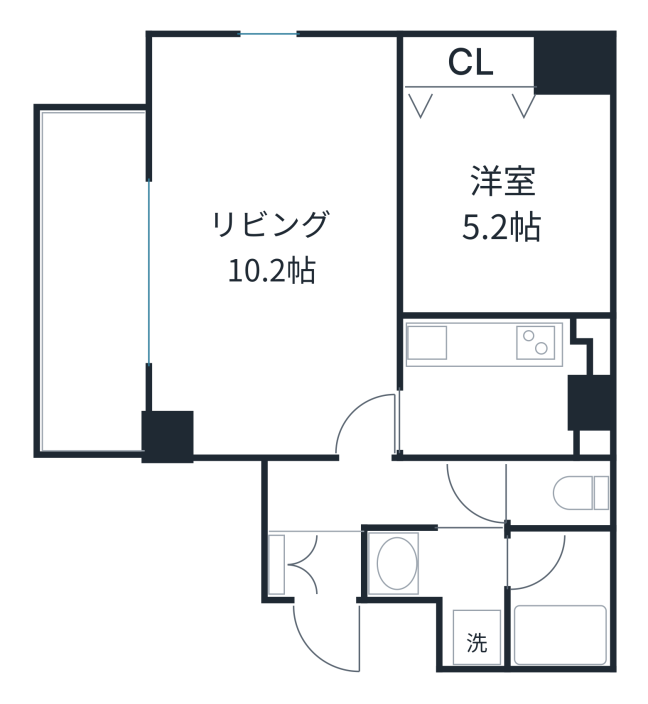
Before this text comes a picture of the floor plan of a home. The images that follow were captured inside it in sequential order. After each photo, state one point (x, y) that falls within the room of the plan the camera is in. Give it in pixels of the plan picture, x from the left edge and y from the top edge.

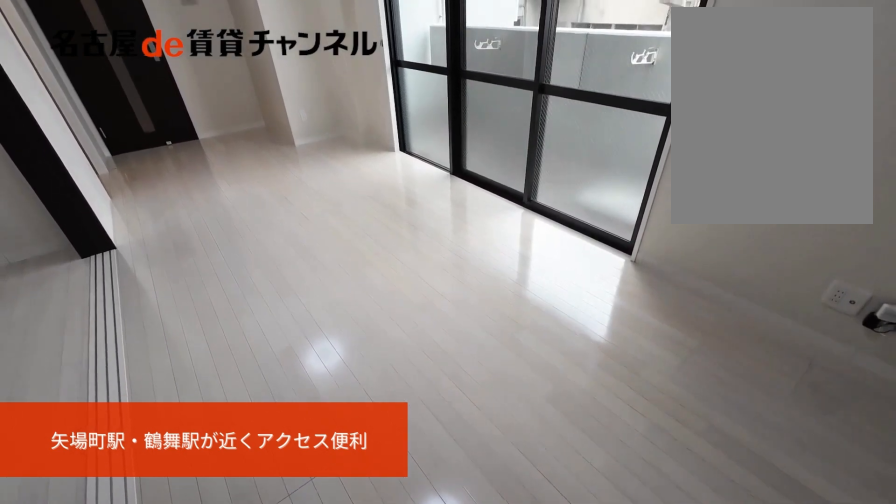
(275, 247)
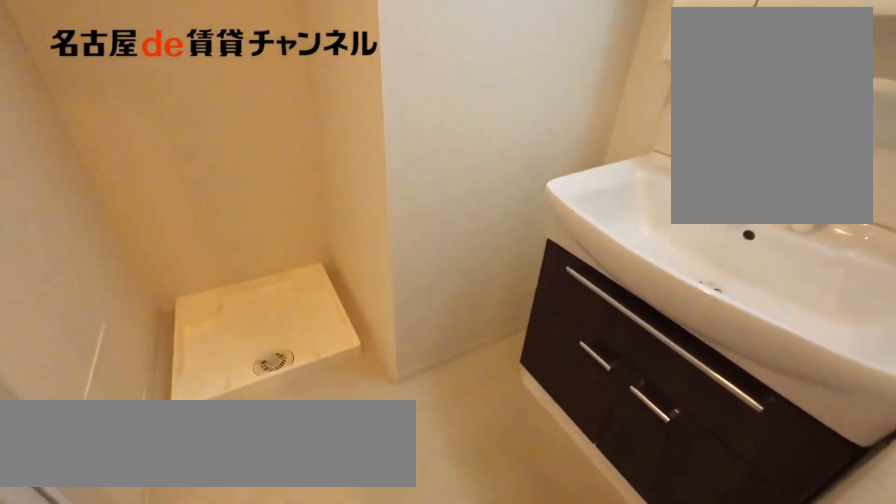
(451, 585)
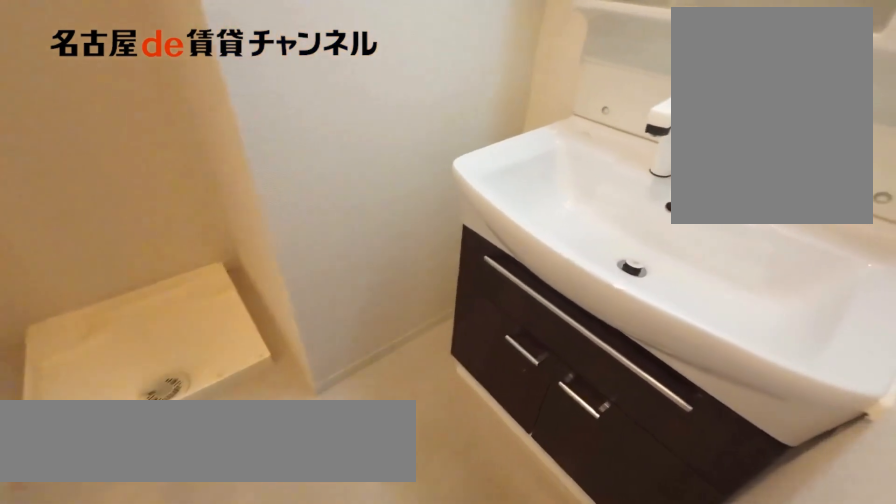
(451, 585)
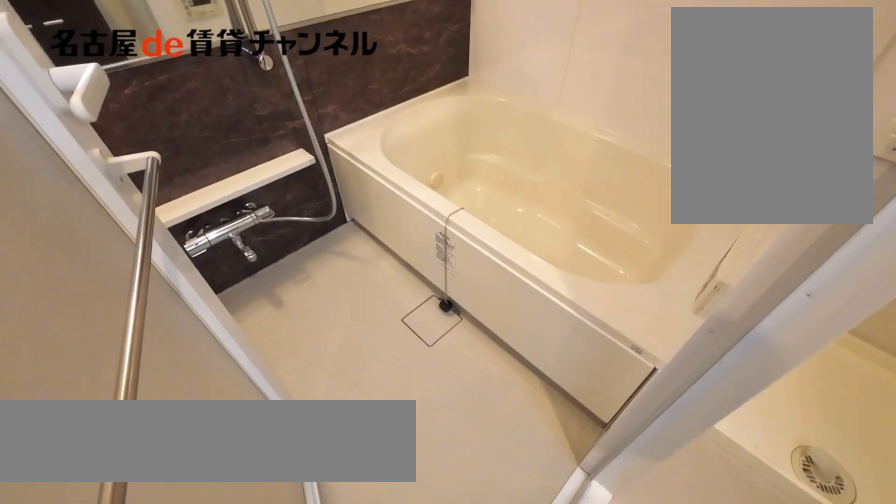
(558, 599)
